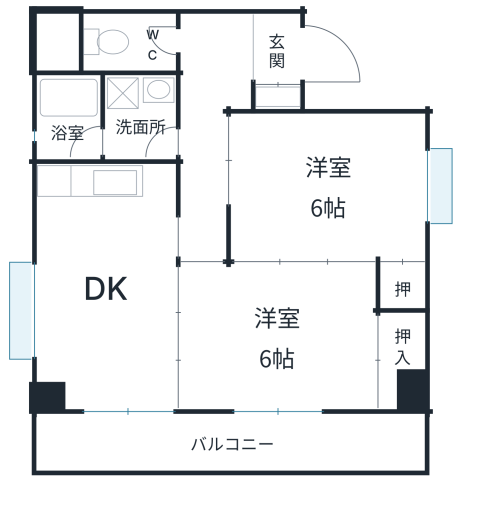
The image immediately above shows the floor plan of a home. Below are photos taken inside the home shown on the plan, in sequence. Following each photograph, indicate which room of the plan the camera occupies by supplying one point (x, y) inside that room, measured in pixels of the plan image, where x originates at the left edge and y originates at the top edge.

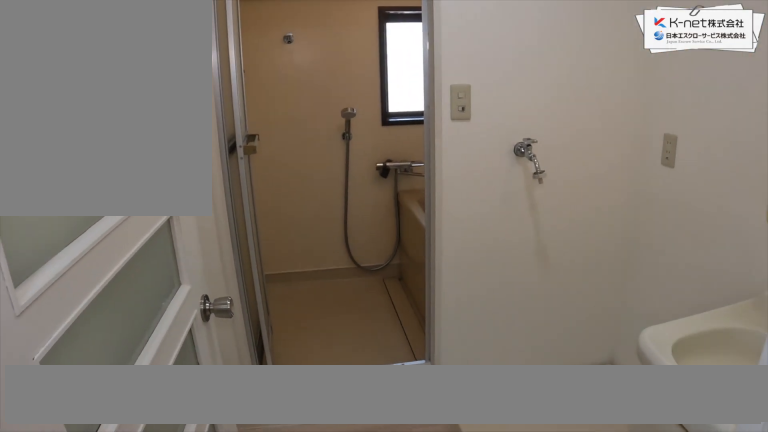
(139, 116)
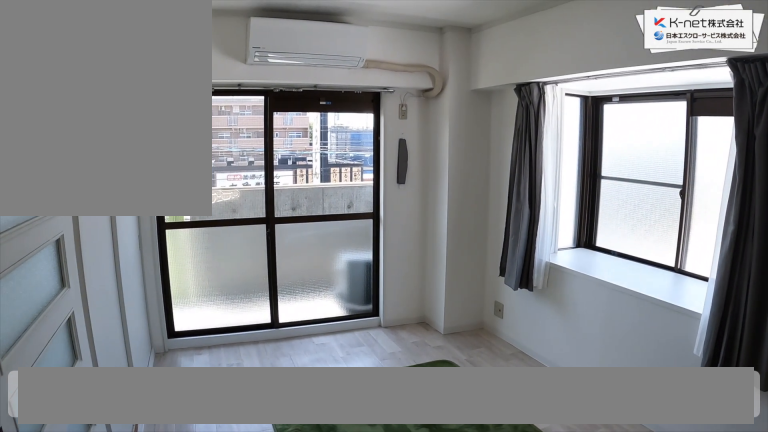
(106, 294)
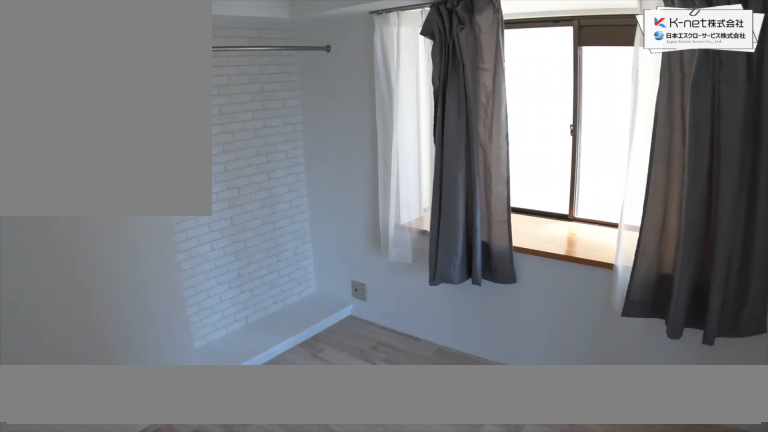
(328, 187)
